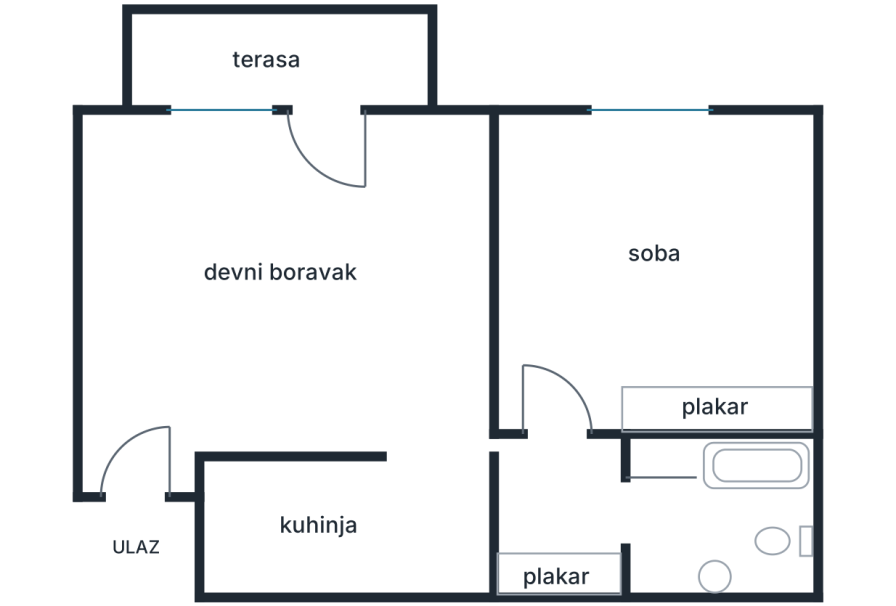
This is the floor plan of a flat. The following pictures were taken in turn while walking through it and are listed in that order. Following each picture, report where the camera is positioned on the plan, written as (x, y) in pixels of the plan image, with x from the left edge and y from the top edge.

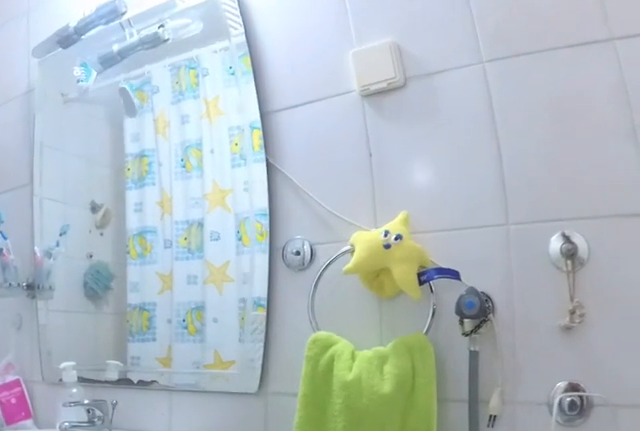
(635, 488)
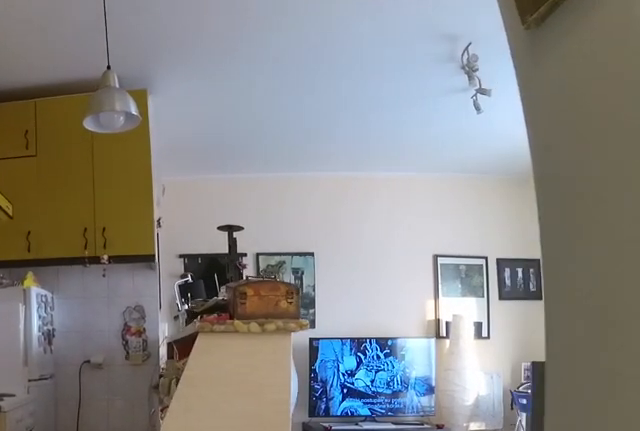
(524, 492)
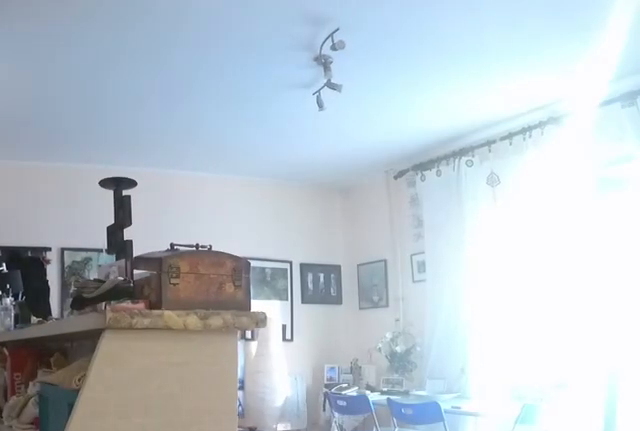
(448, 491)
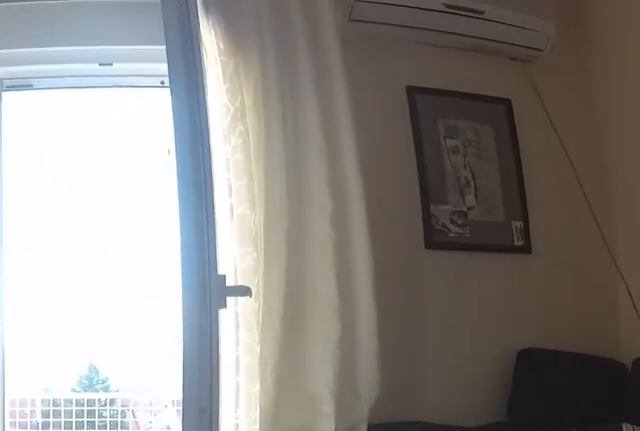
(335, 295)
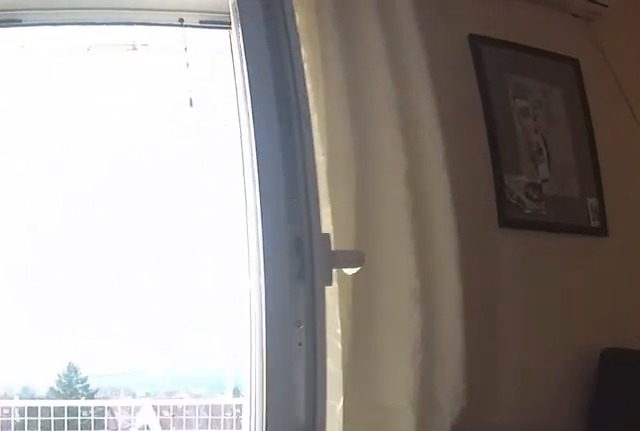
(333, 273)
